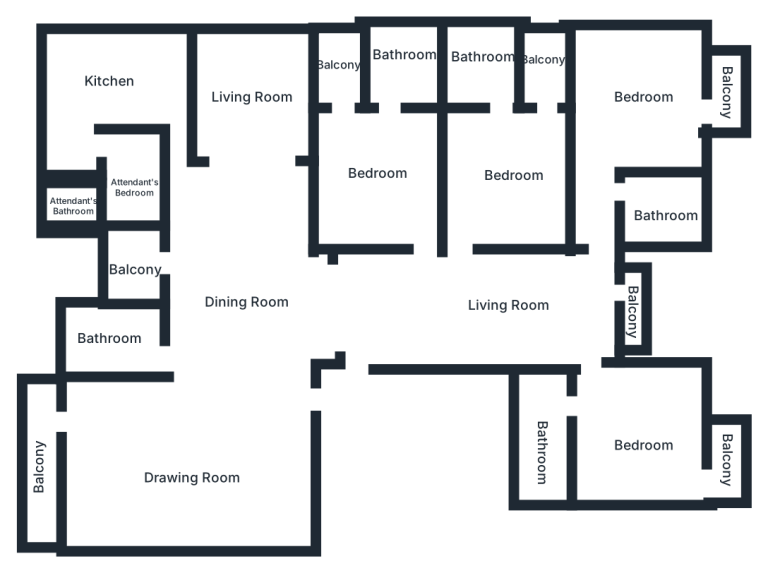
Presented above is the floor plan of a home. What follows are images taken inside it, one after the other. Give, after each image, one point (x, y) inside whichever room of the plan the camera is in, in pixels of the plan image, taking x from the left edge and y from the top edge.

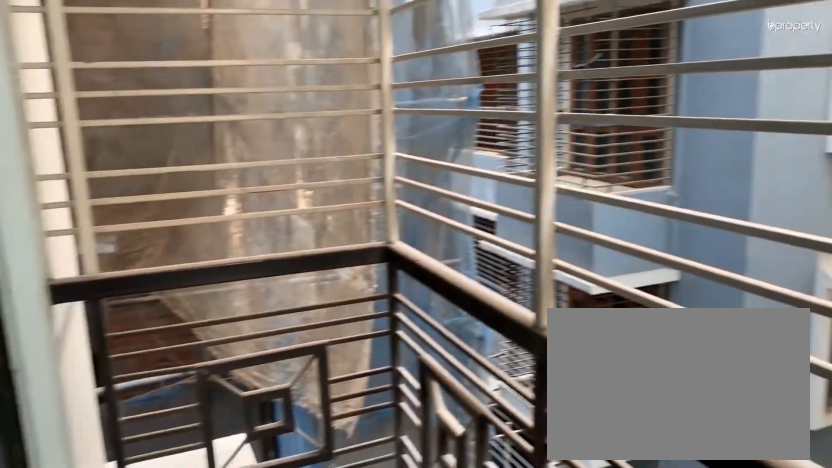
(37, 469)
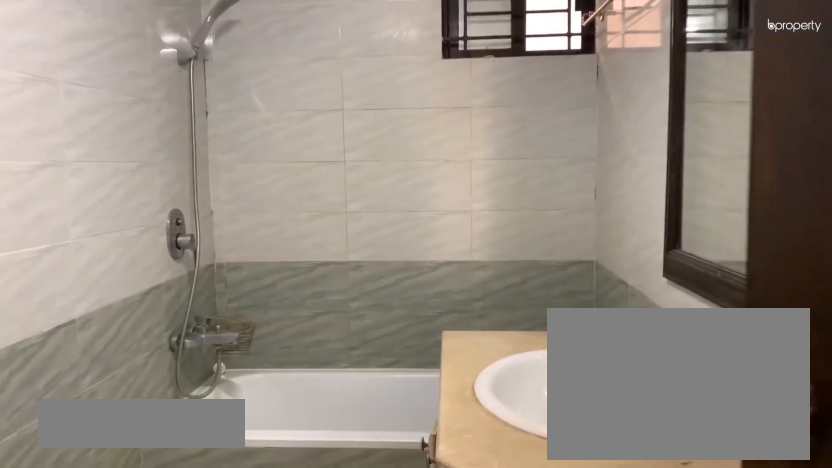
(120, 342)
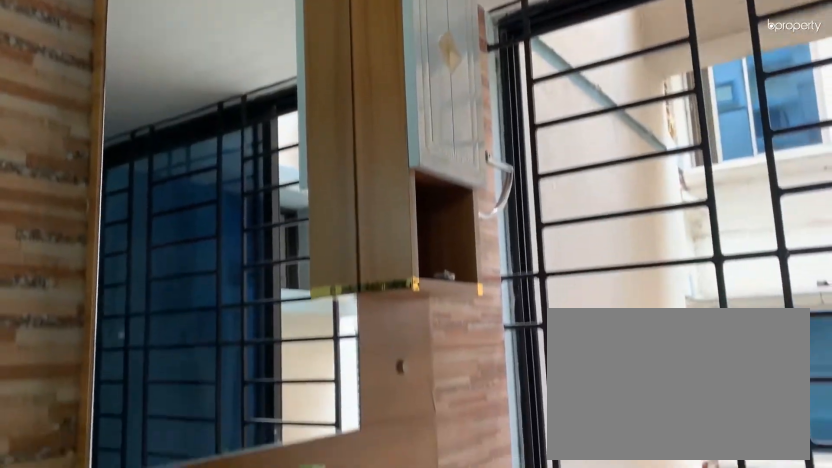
(130, 268)
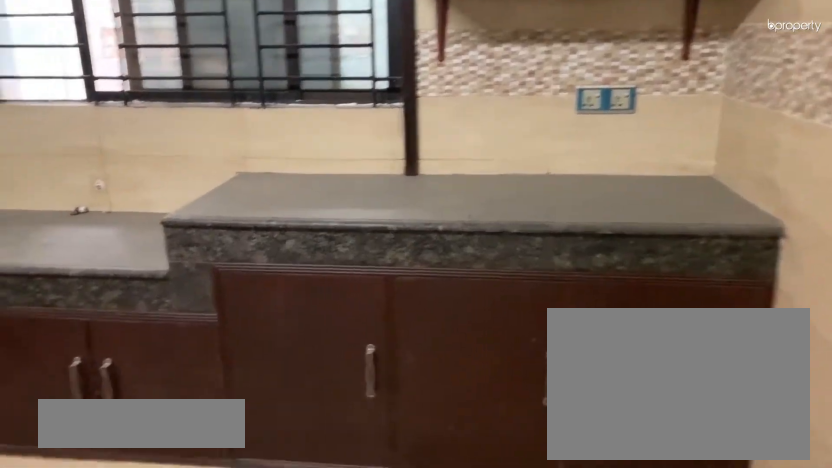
(105, 75)
